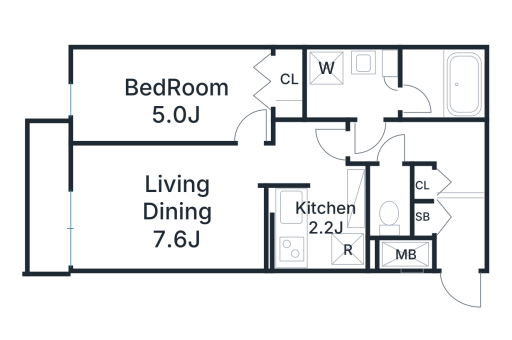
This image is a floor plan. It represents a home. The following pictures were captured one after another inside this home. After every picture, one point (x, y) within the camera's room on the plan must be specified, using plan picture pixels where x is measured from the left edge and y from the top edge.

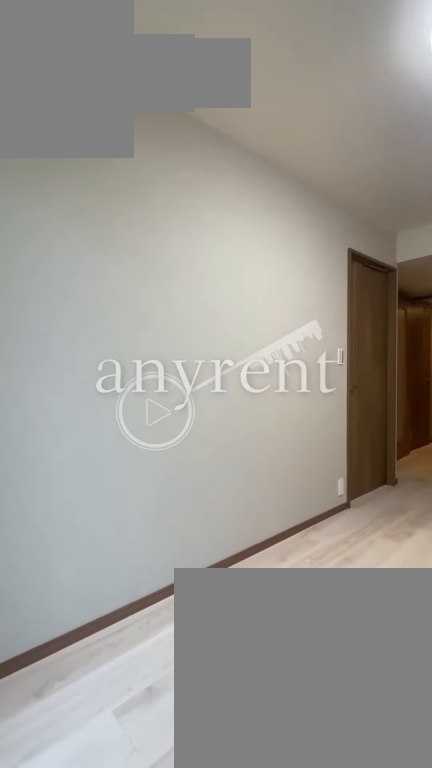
(166, 207)
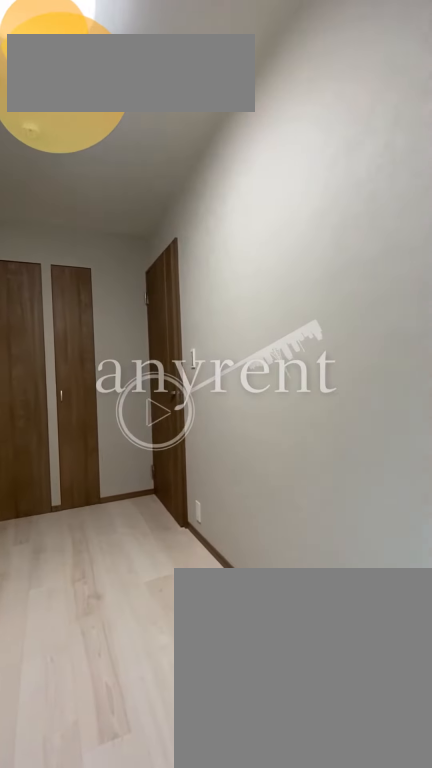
(171, 94)
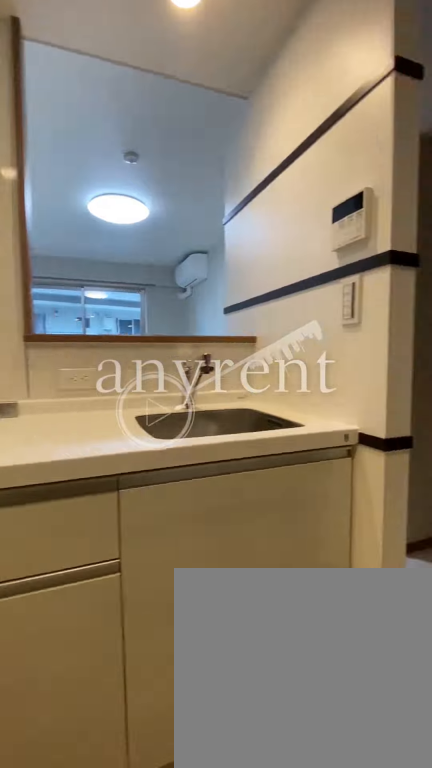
(289, 227)
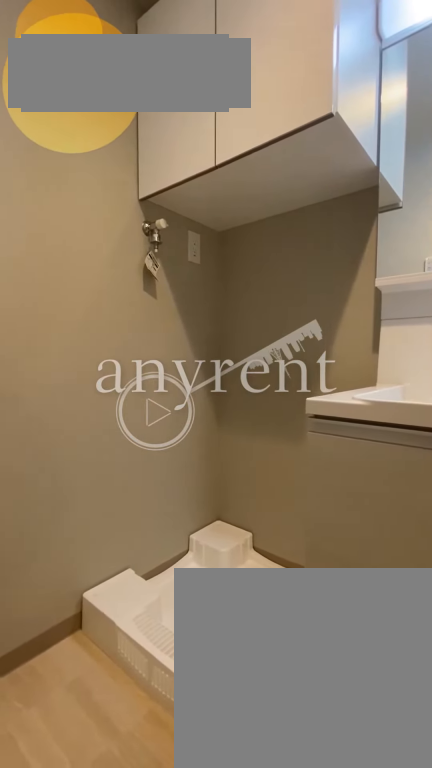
(327, 67)
